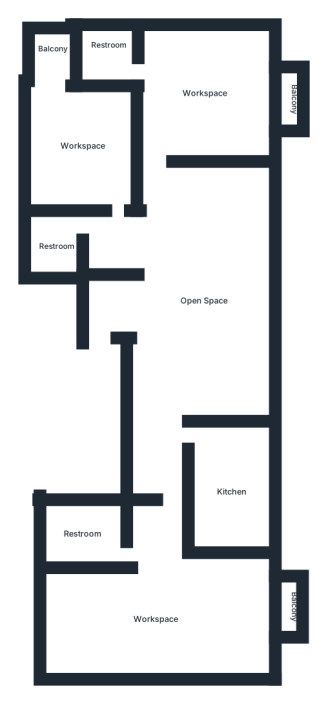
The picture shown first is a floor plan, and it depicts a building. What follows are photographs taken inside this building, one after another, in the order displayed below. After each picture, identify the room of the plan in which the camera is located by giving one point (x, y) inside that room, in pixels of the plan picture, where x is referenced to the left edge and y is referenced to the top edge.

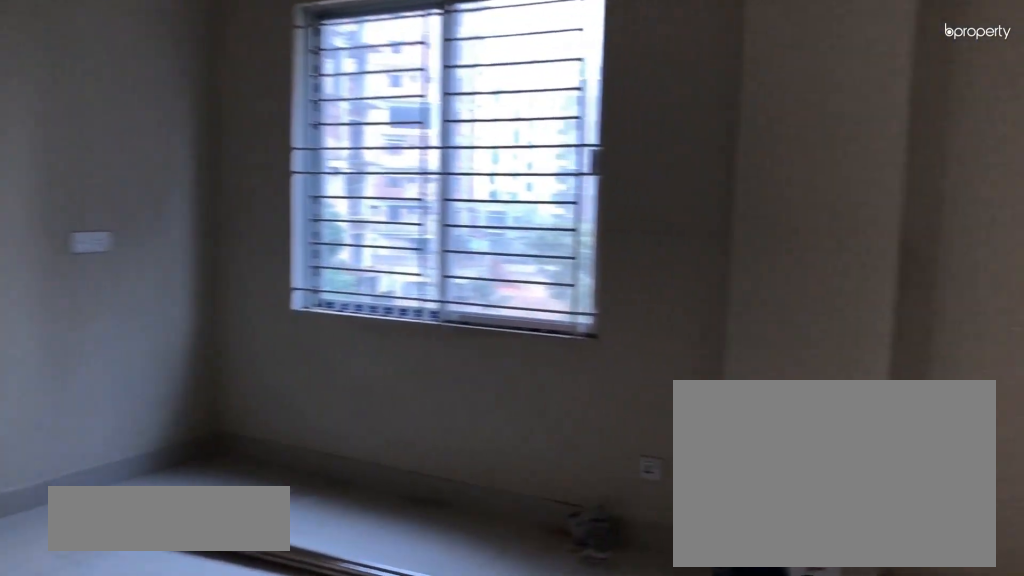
(197, 288)
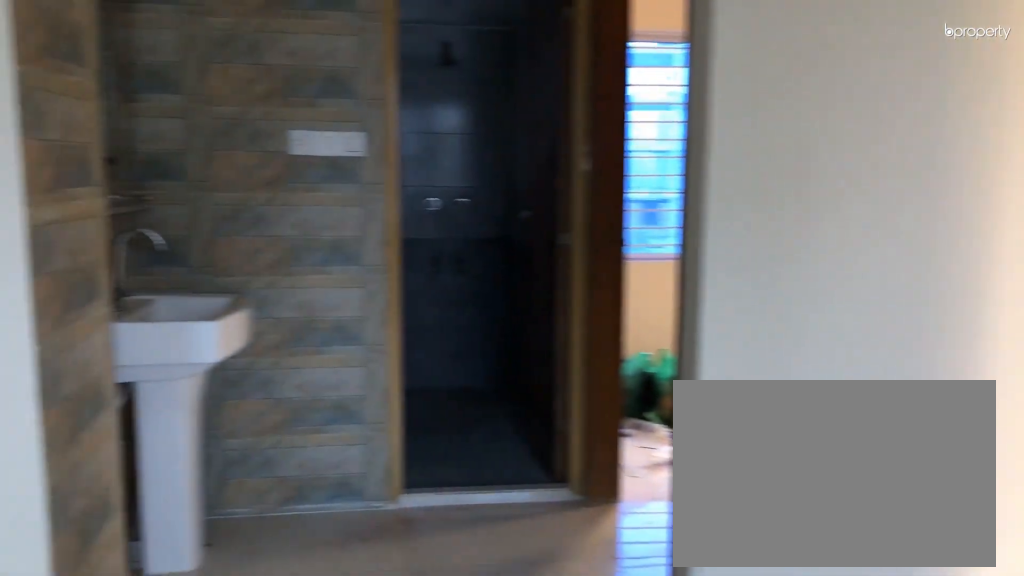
(197, 288)
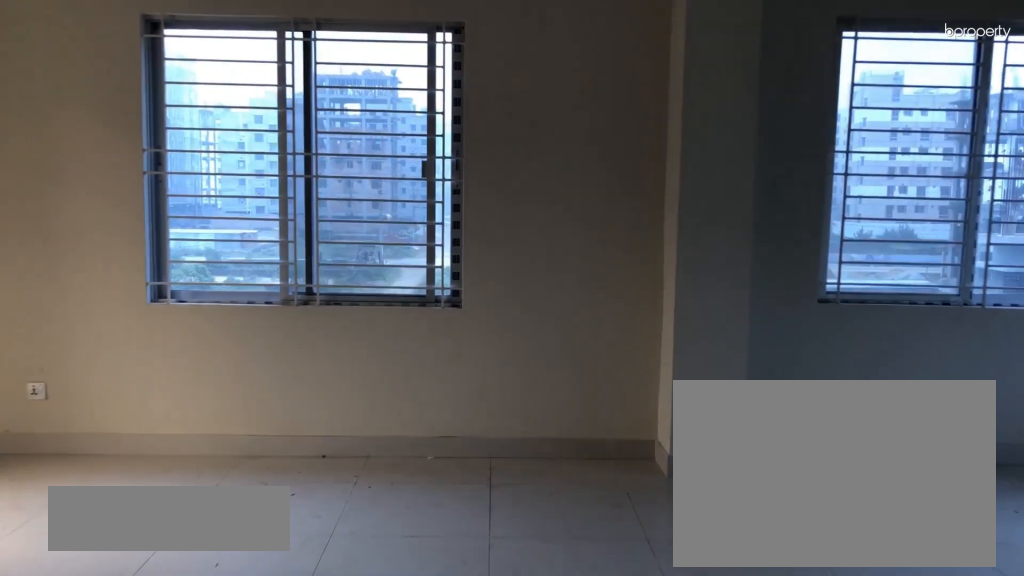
(158, 621)
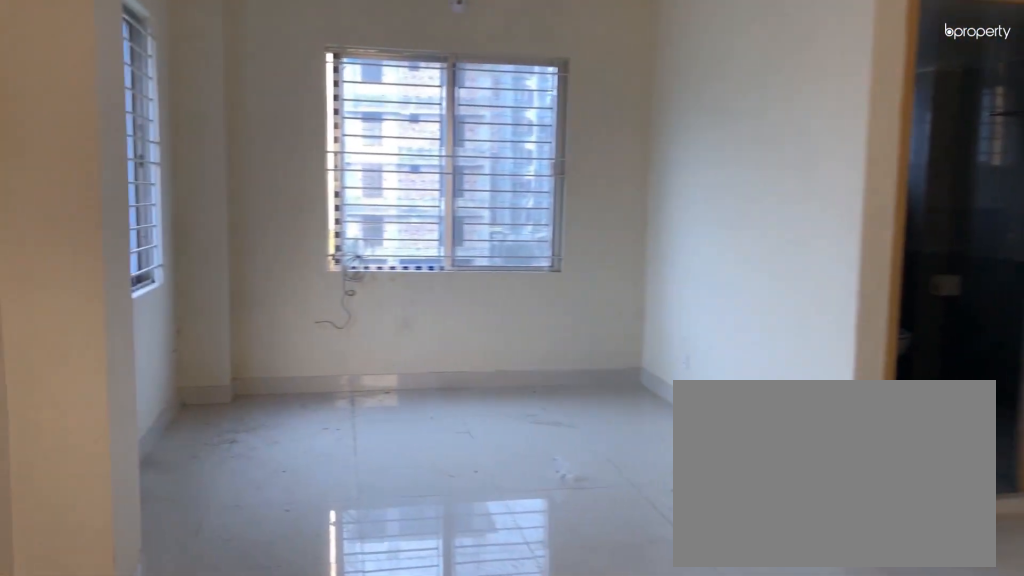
(158, 621)
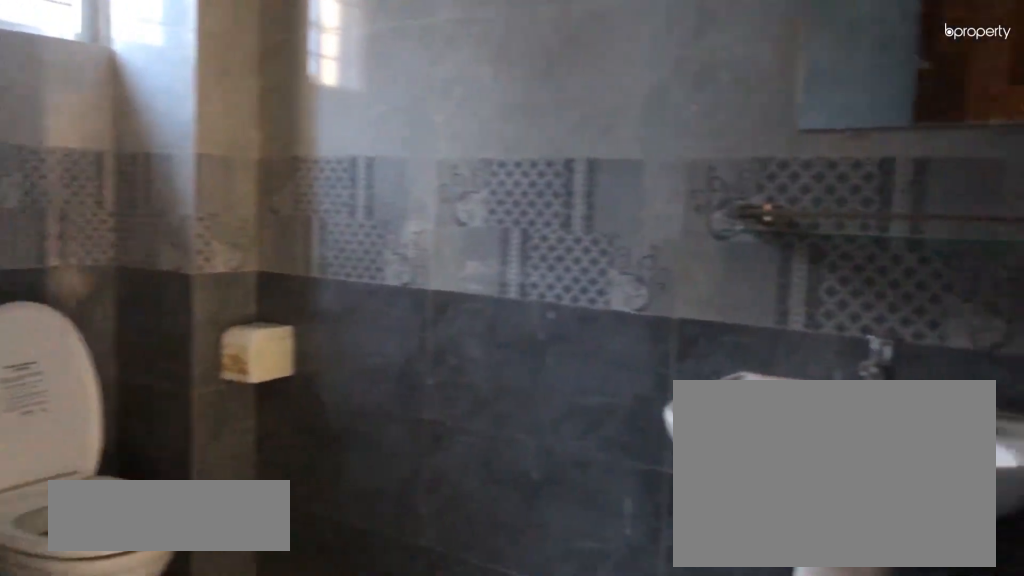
(82, 535)
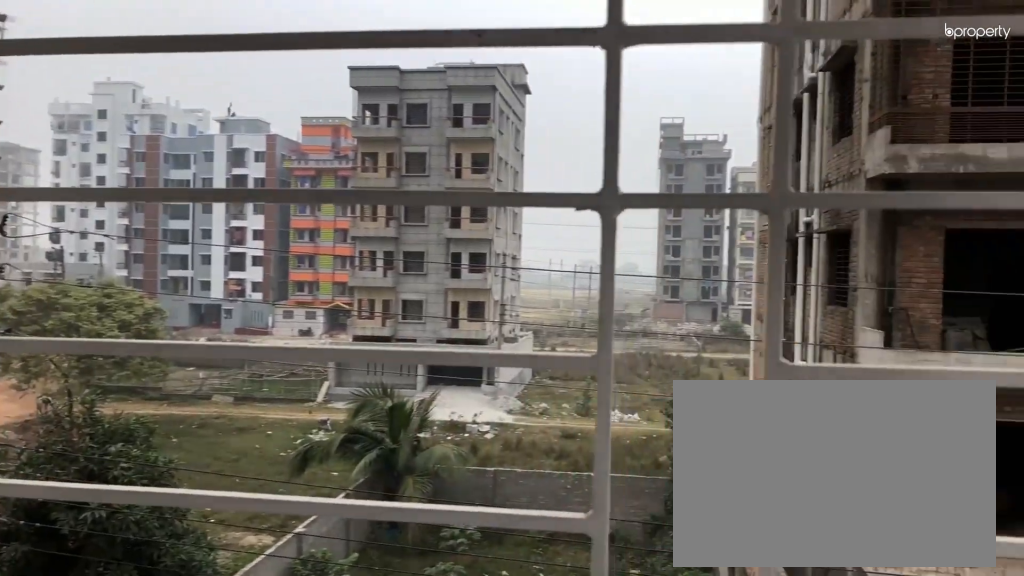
(284, 615)
